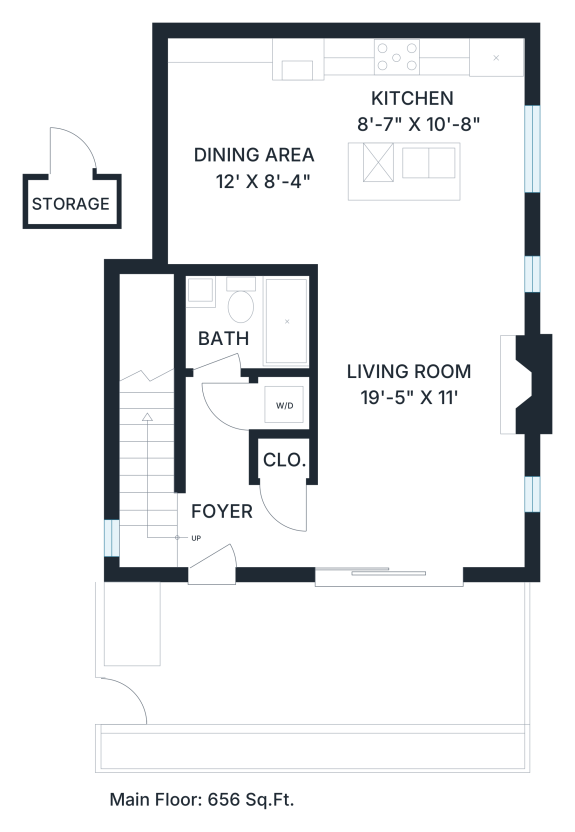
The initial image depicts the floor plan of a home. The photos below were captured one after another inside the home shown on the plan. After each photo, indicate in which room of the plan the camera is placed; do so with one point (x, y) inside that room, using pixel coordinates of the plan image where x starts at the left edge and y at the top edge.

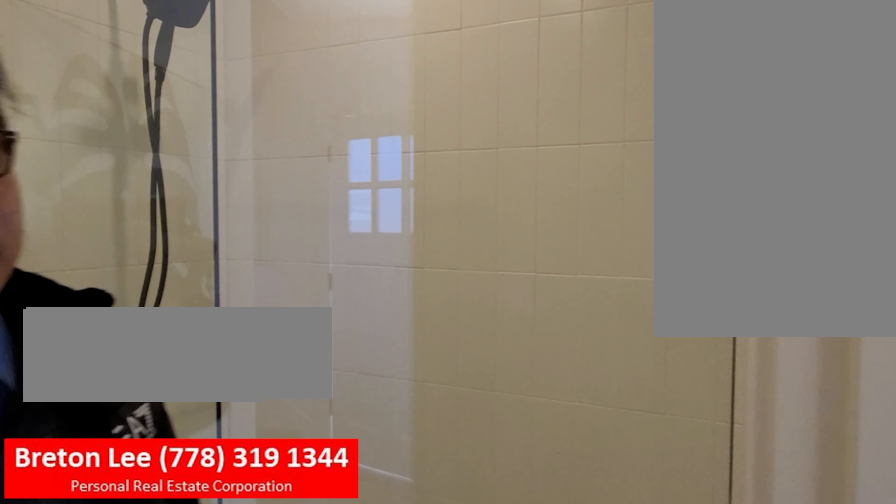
(225, 342)
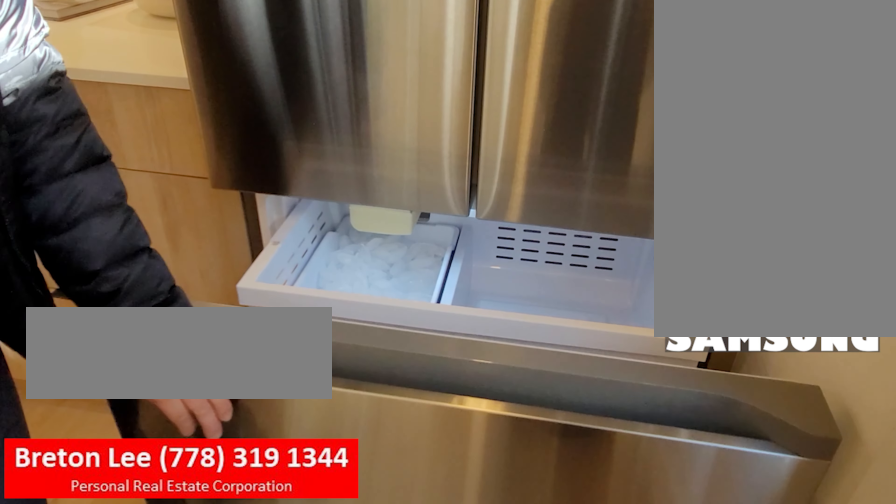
(491, 160)
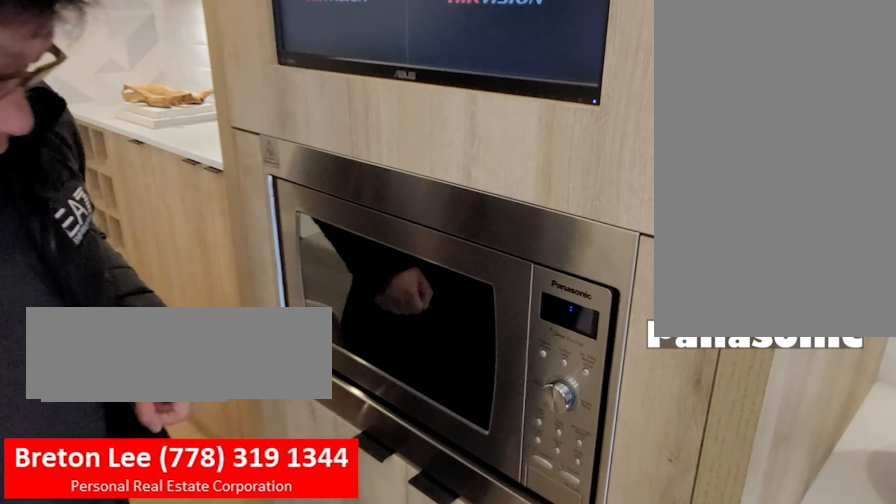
(491, 160)
